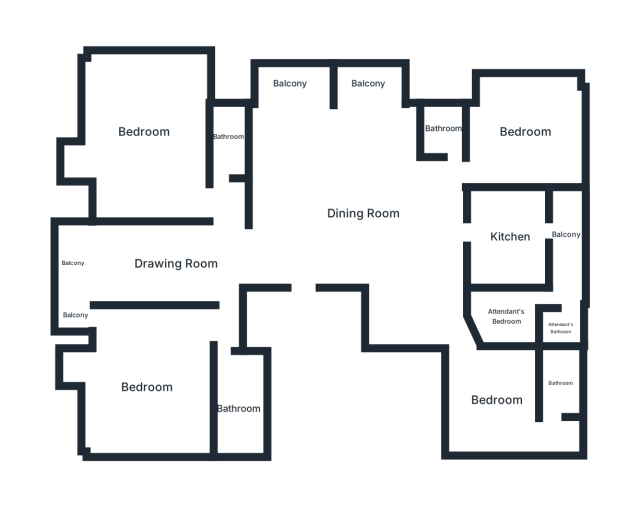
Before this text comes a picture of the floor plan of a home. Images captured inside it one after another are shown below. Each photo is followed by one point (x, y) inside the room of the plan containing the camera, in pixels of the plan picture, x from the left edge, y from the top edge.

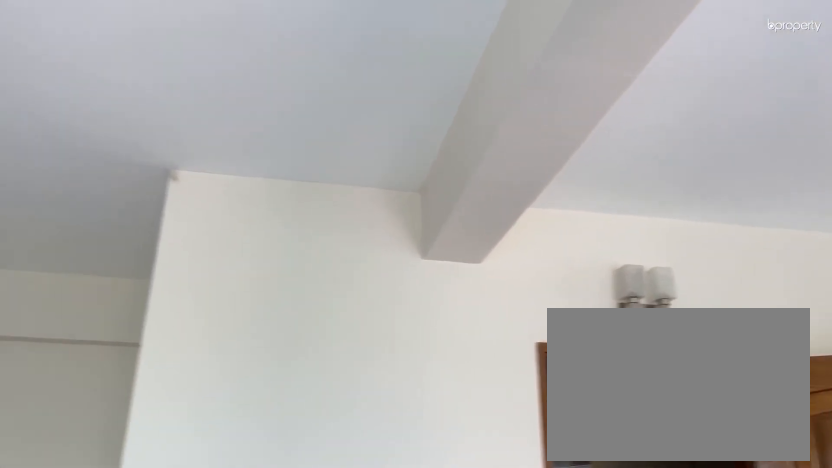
(363, 213)
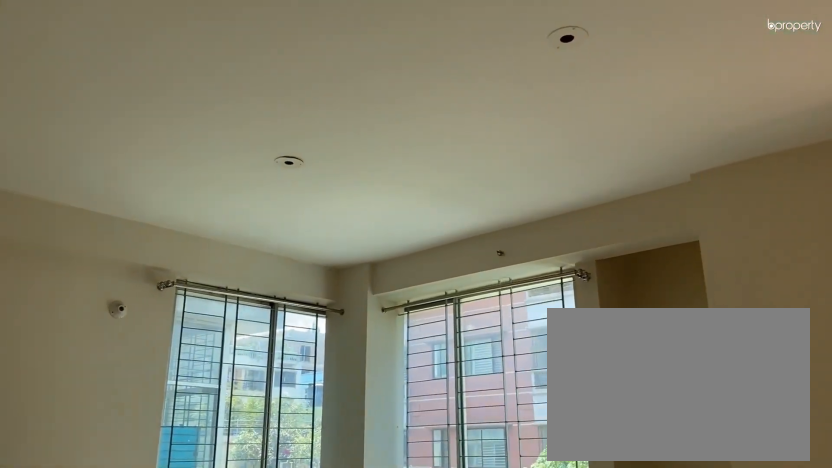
(146, 385)
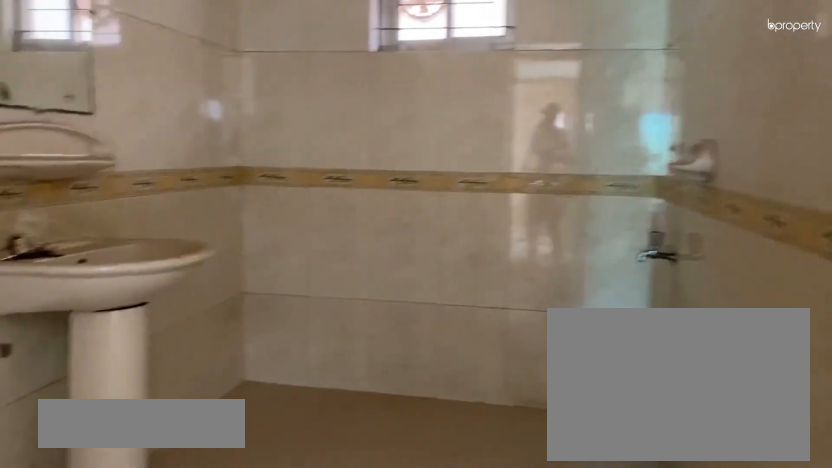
(238, 409)
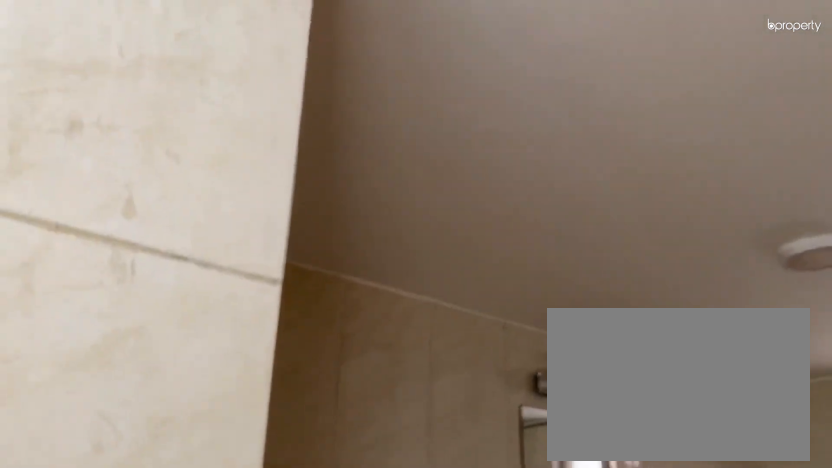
(238, 409)
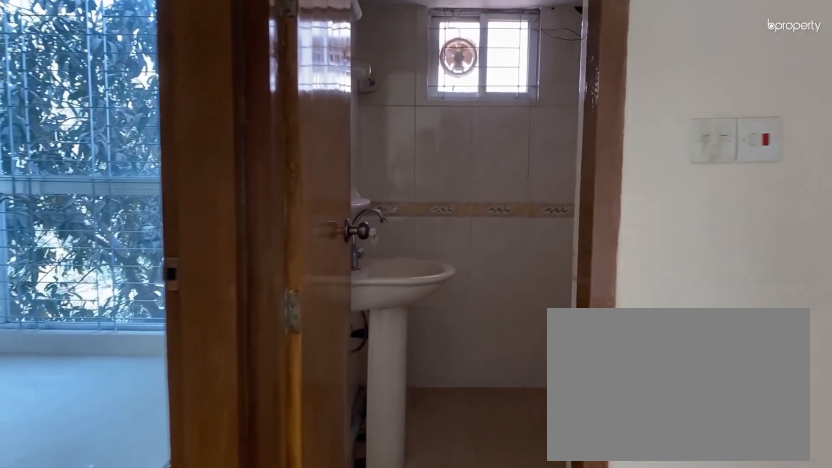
(173, 171)
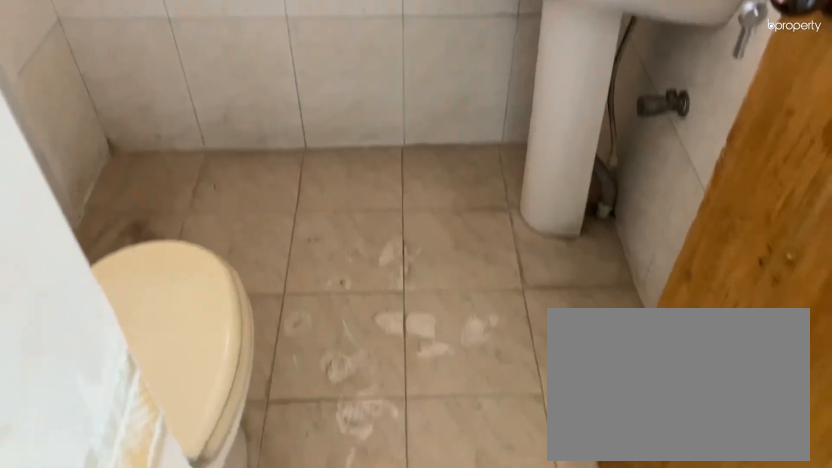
(445, 129)
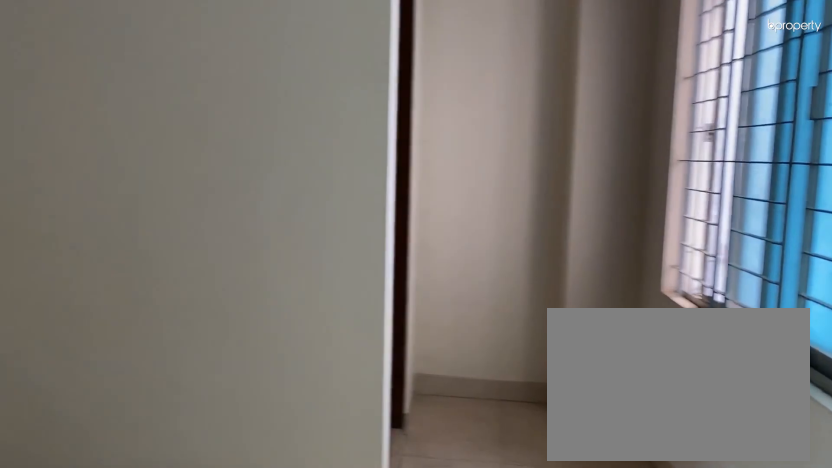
(495, 397)
